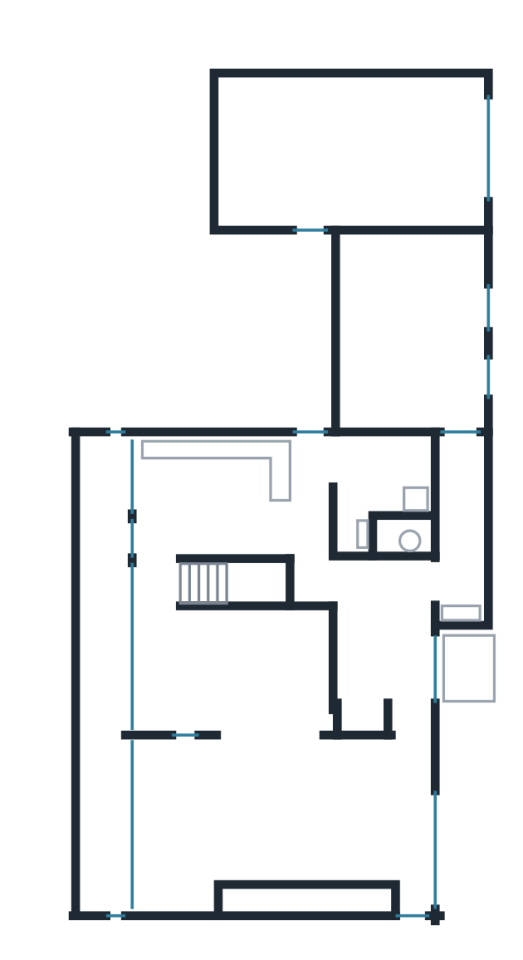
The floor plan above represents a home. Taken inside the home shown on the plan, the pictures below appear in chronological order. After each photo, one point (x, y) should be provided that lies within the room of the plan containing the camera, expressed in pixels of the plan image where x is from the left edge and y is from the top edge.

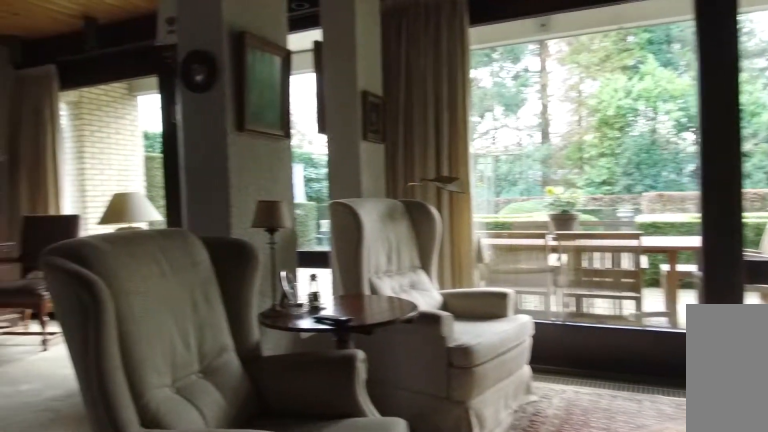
(263, 762)
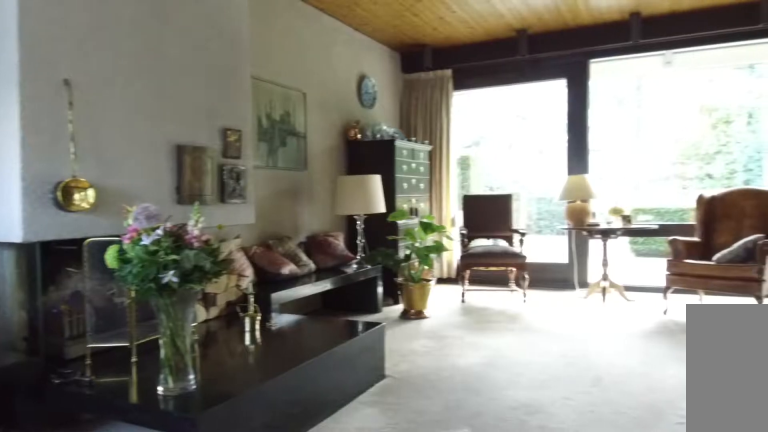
(262, 763)
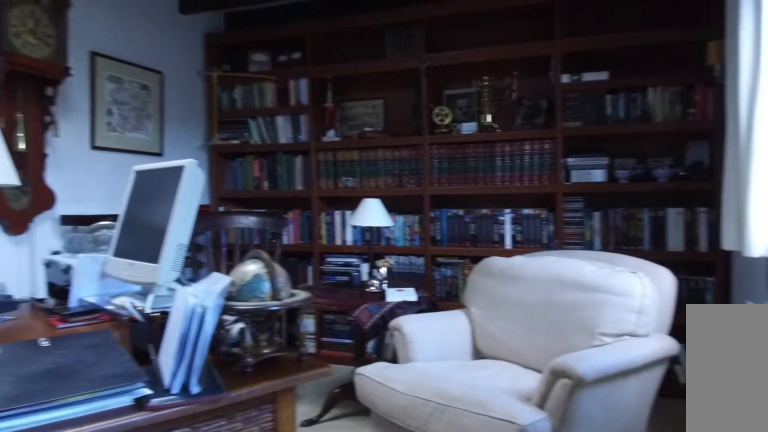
(410, 331)
